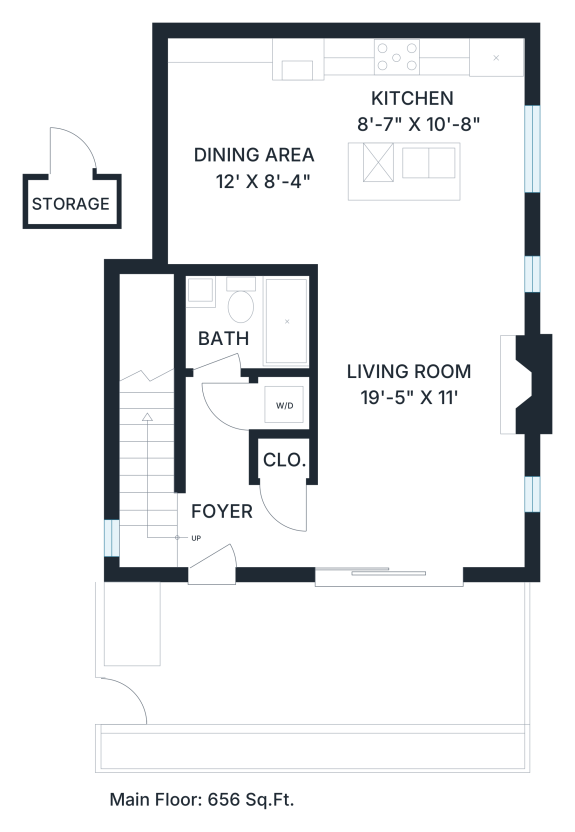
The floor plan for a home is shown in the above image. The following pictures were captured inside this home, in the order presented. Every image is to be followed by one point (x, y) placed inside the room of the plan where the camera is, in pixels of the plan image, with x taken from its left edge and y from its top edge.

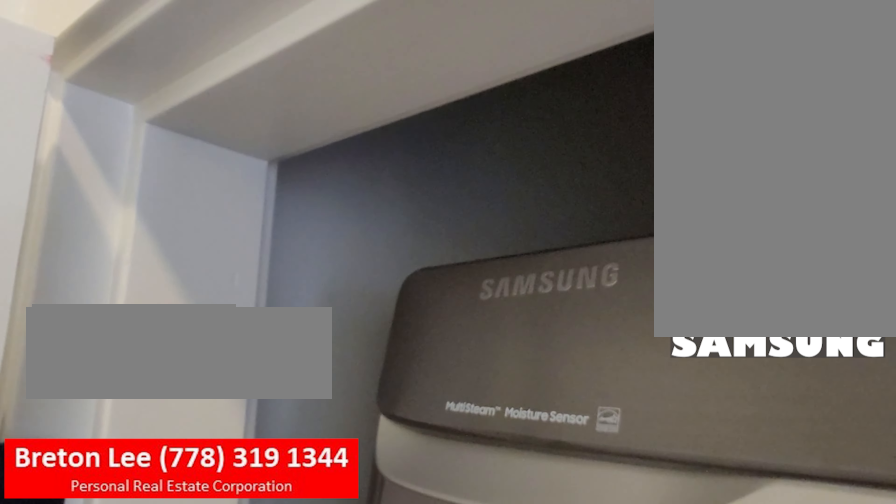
(286, 403)
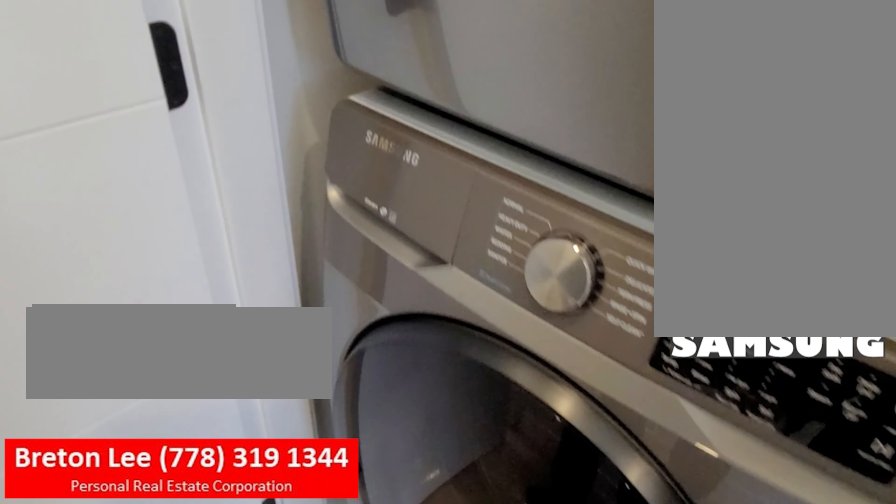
(286, 403)
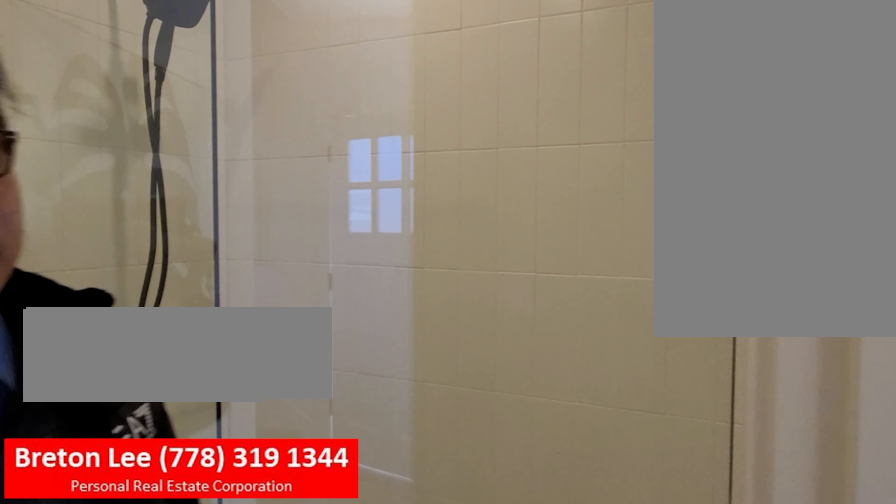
(225, 342)
